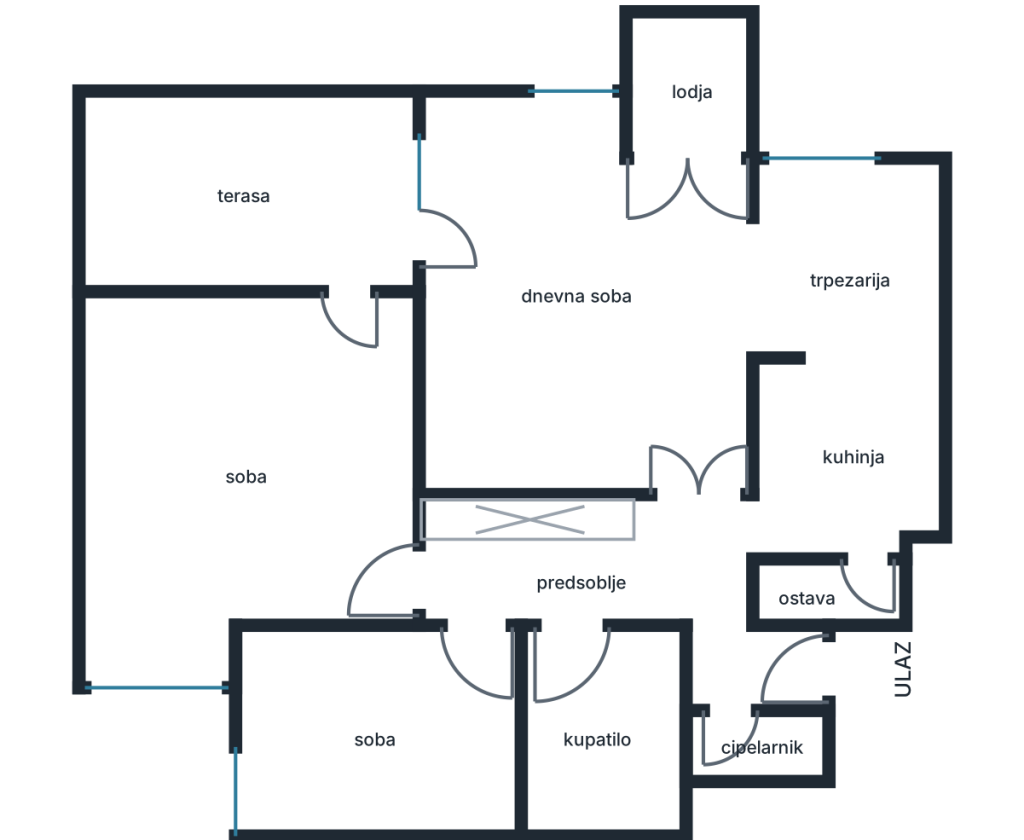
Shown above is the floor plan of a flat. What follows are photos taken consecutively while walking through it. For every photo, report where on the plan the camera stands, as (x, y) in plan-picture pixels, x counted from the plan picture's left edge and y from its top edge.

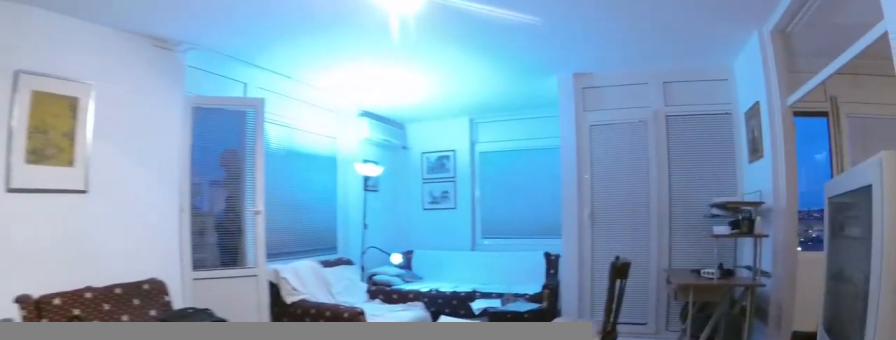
(700, 517)
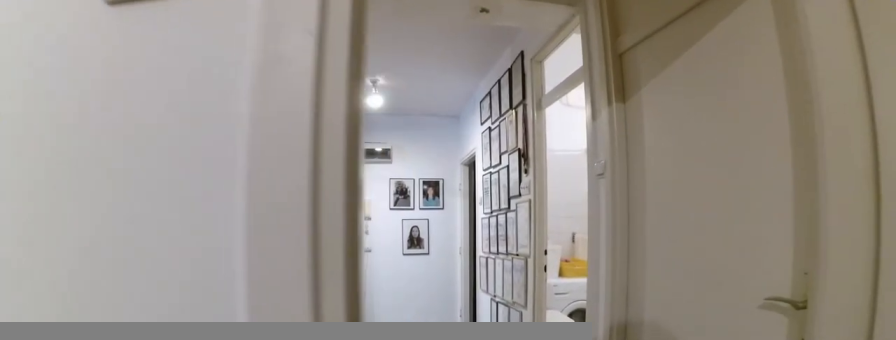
(387, 548)
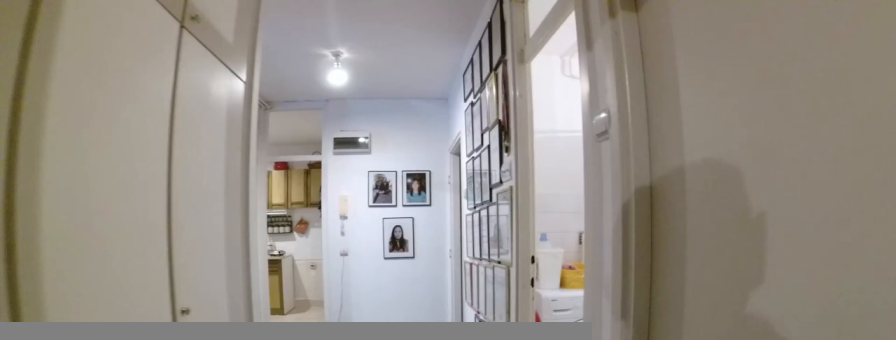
(425, 581)
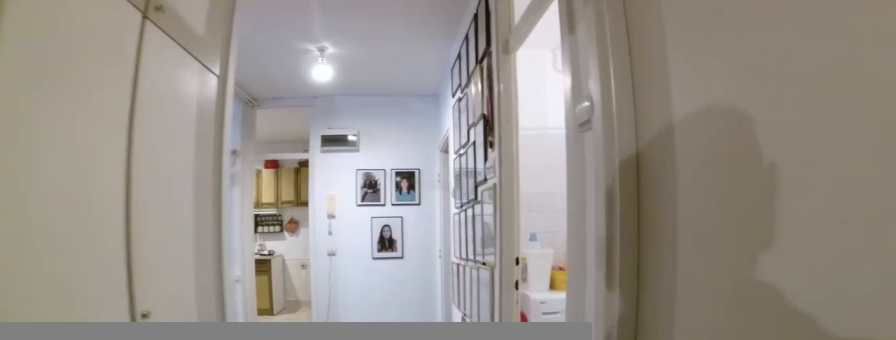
(429, 580)
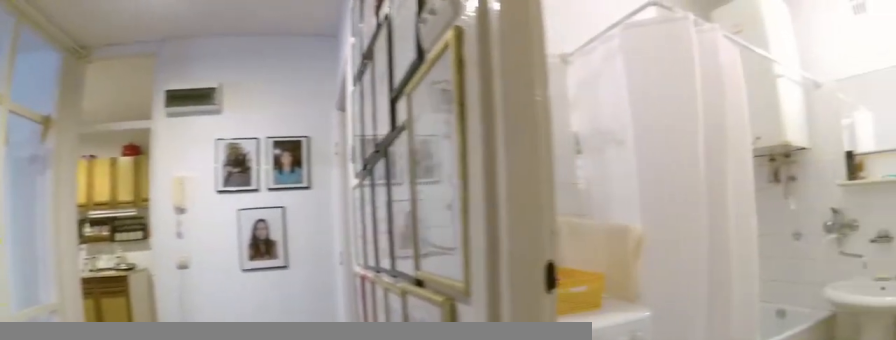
(522, 580)
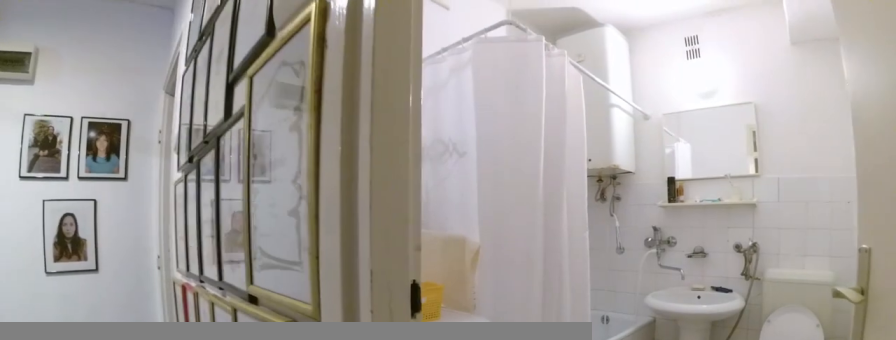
(509, 589)
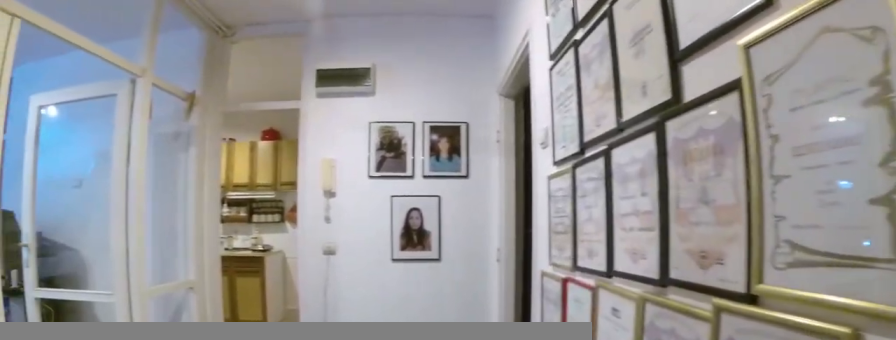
(488, 589)
